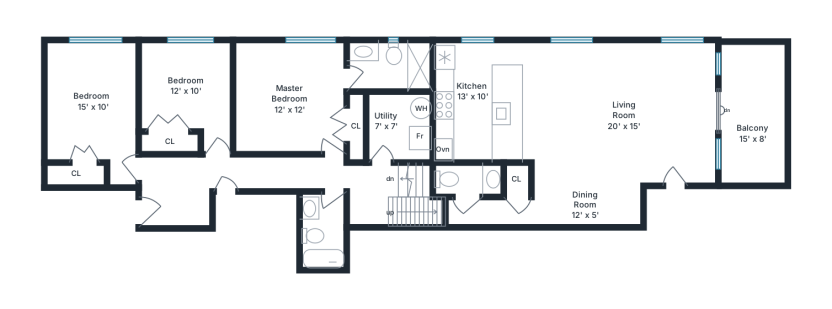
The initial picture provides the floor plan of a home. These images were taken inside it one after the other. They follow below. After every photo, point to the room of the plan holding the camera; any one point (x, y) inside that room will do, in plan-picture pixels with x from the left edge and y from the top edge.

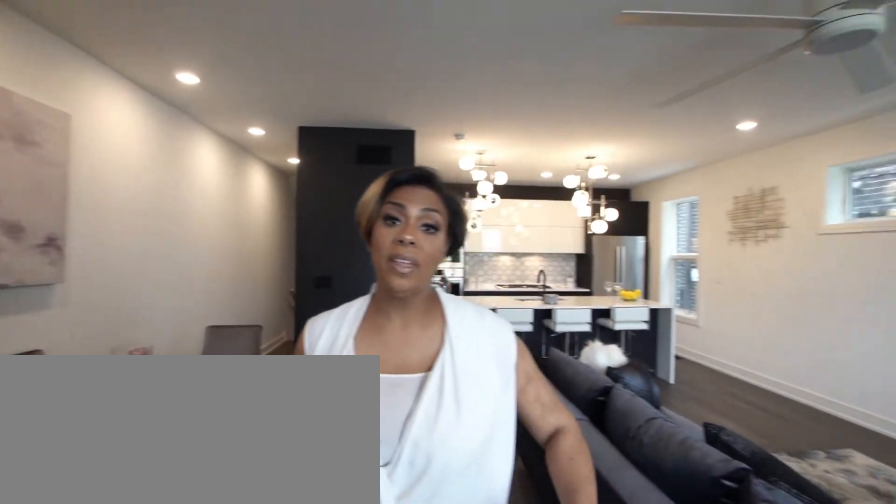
(588, 132)
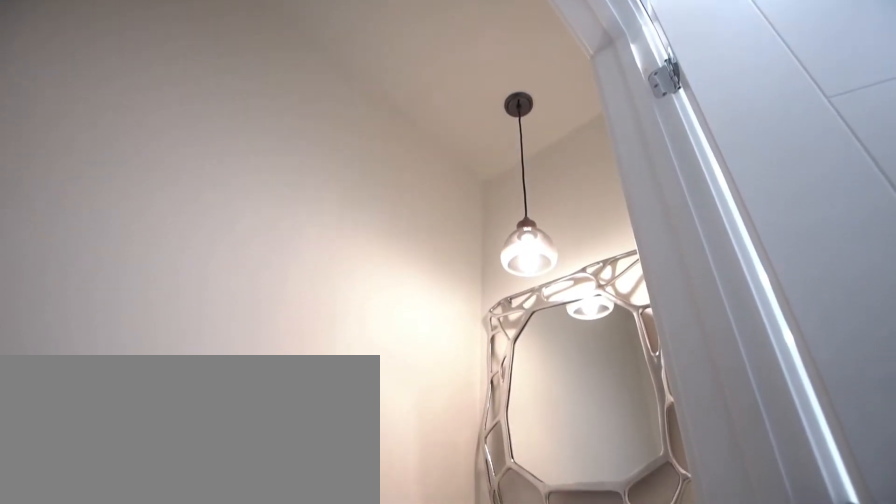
(463, 183)
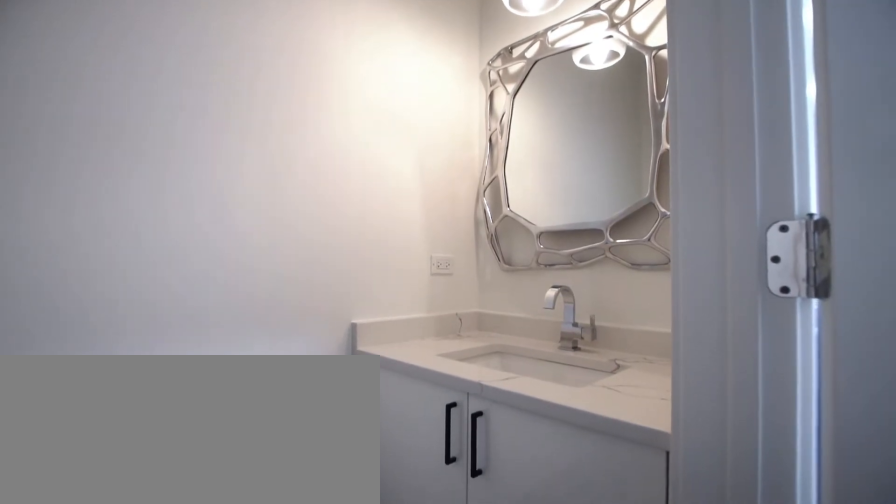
(463, 183)
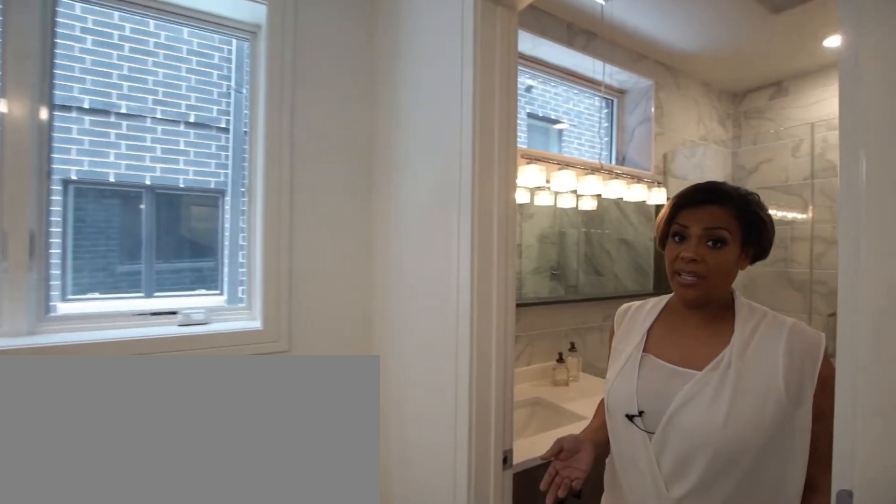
(287, 96)
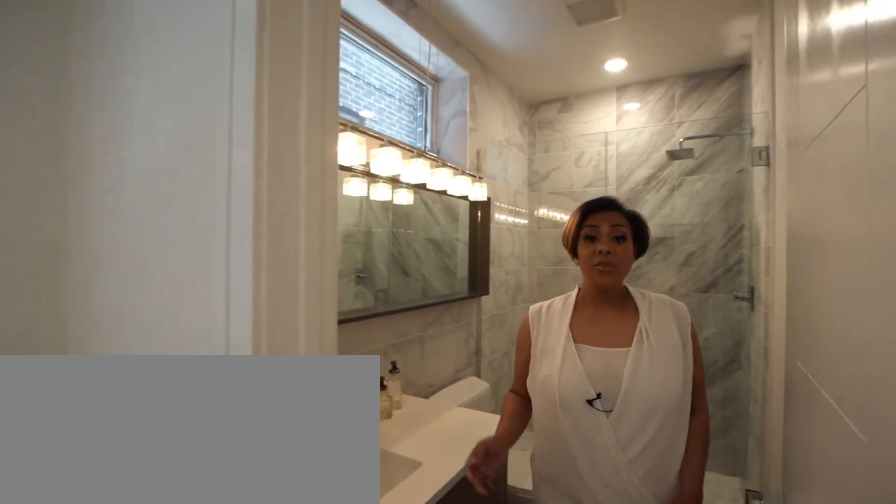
(382, 73)
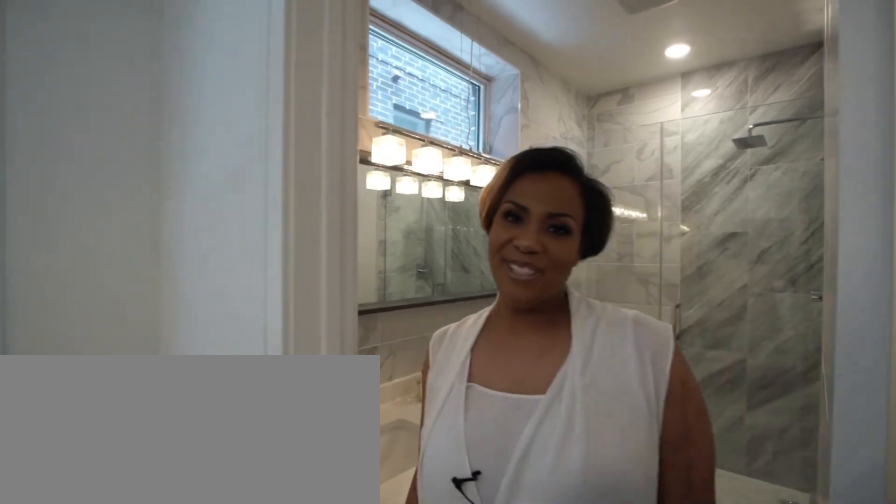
(382, 73)
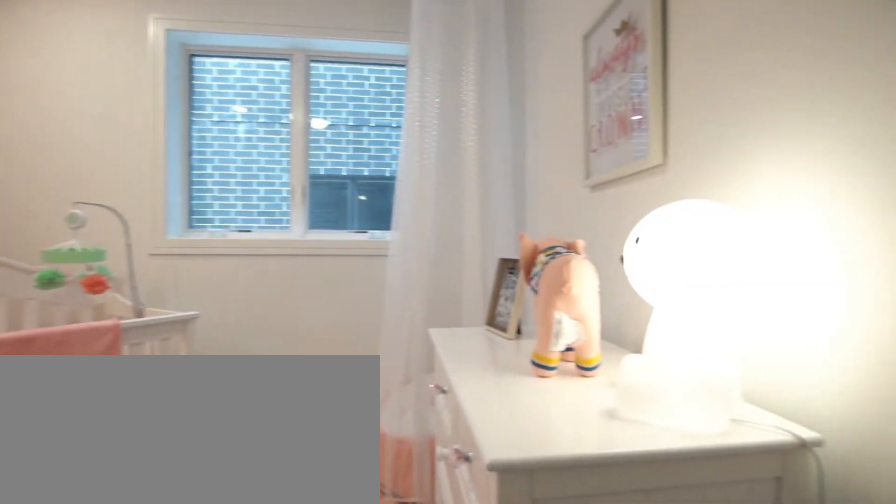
(189, 88)
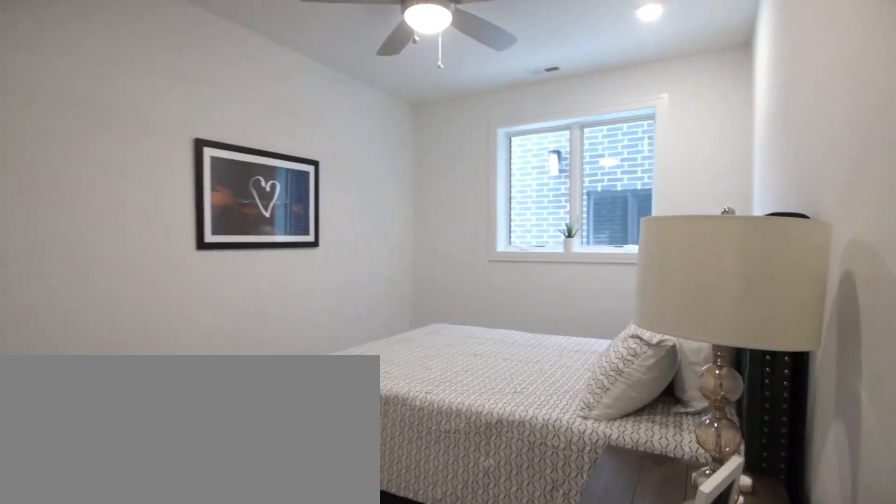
(94, 103)
